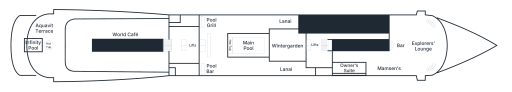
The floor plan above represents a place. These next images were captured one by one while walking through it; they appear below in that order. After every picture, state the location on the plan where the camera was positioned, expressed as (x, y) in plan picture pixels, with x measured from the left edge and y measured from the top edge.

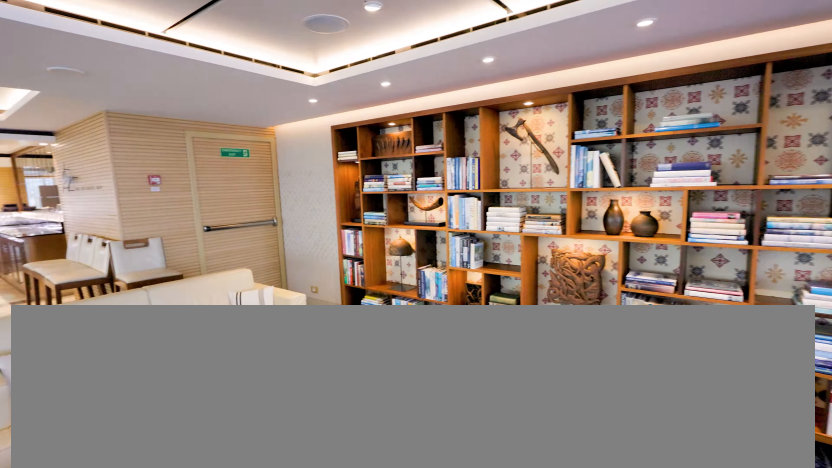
(415, 20)
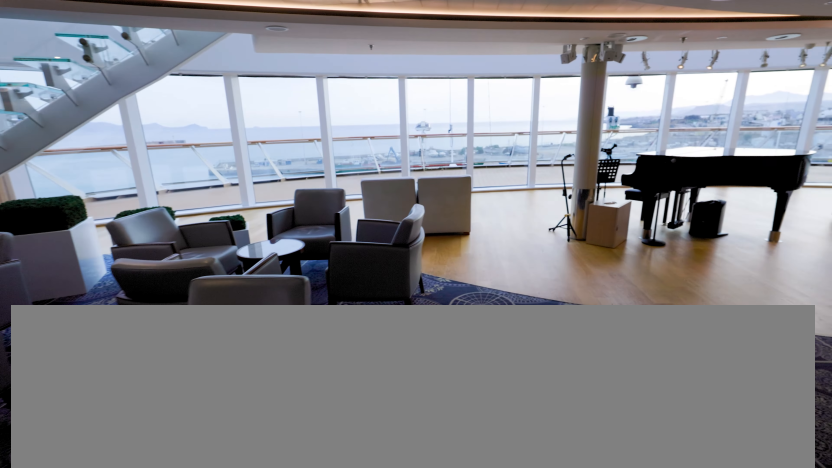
(416, 34)
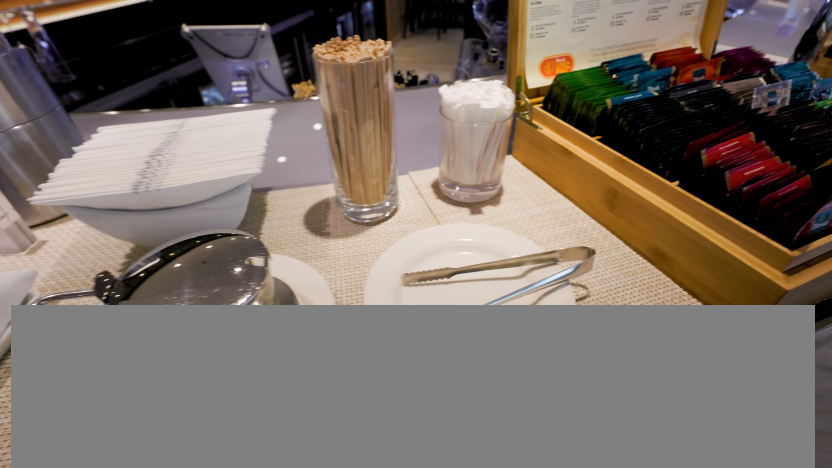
(396, 44)
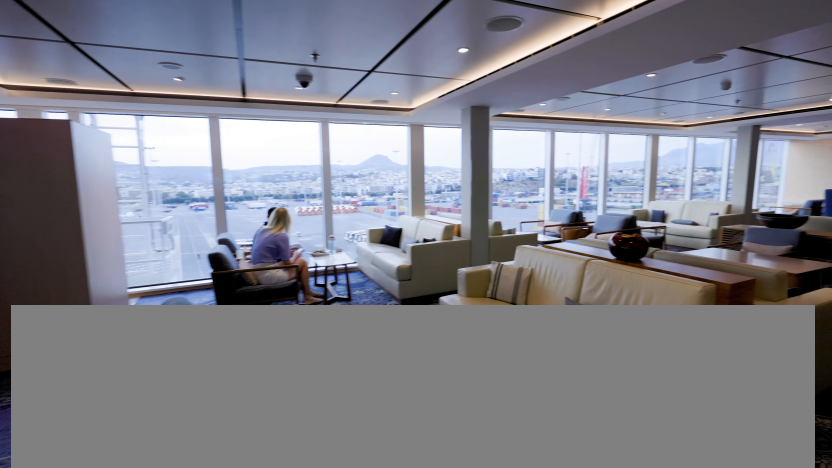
(394, 60)
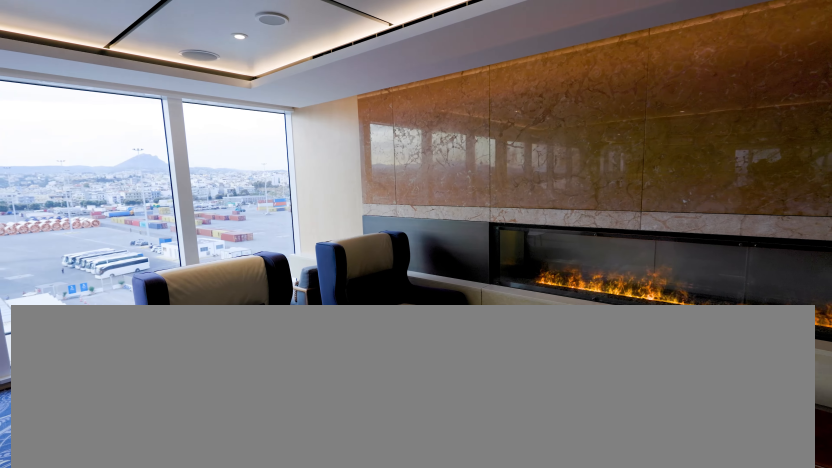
(371, 66)
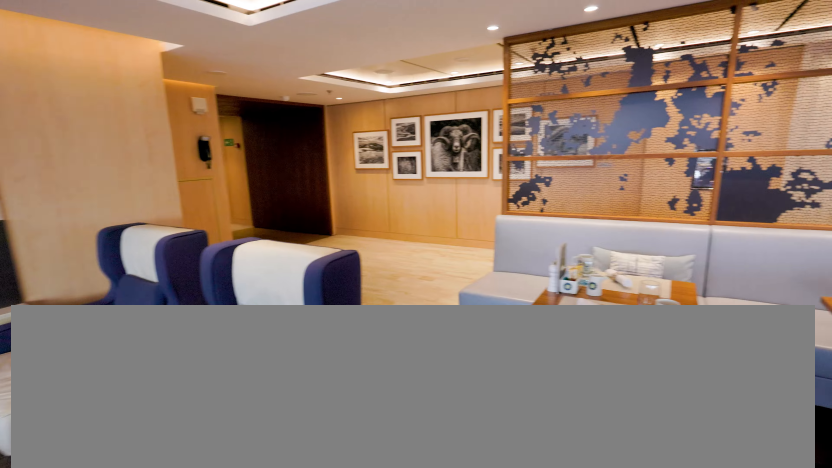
(374, 63)
